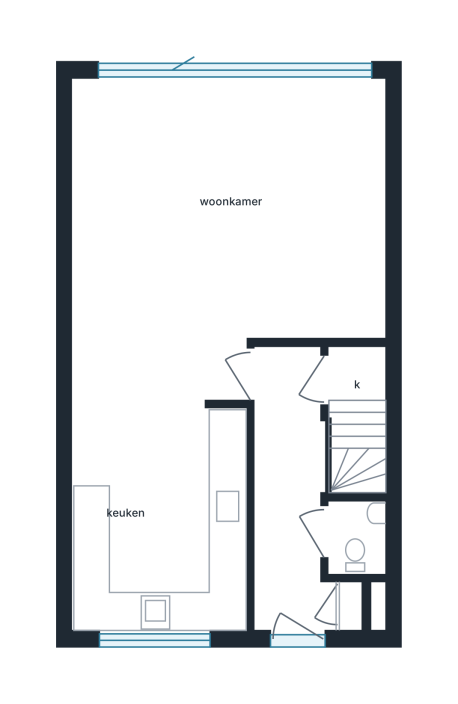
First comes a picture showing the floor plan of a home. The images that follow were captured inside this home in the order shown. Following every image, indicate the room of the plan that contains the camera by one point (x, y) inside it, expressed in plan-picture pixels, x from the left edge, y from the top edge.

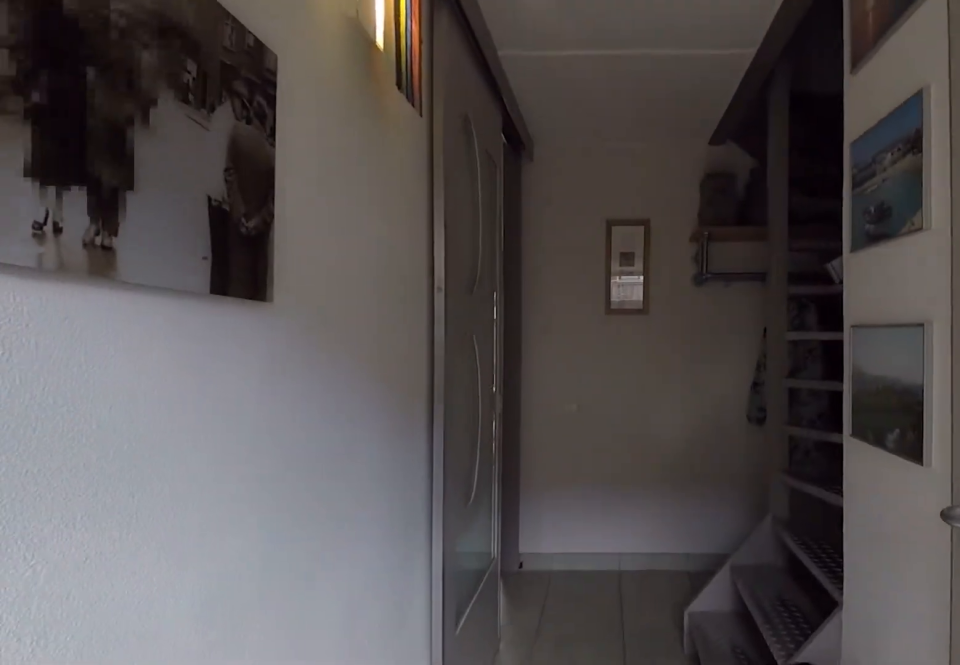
(290, 490)
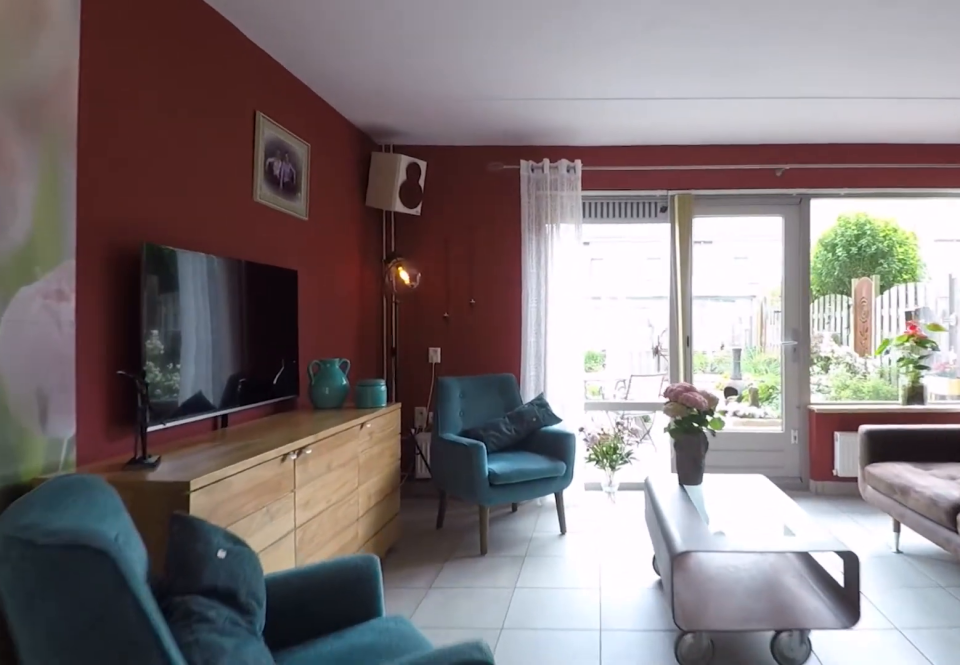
(287, 232)
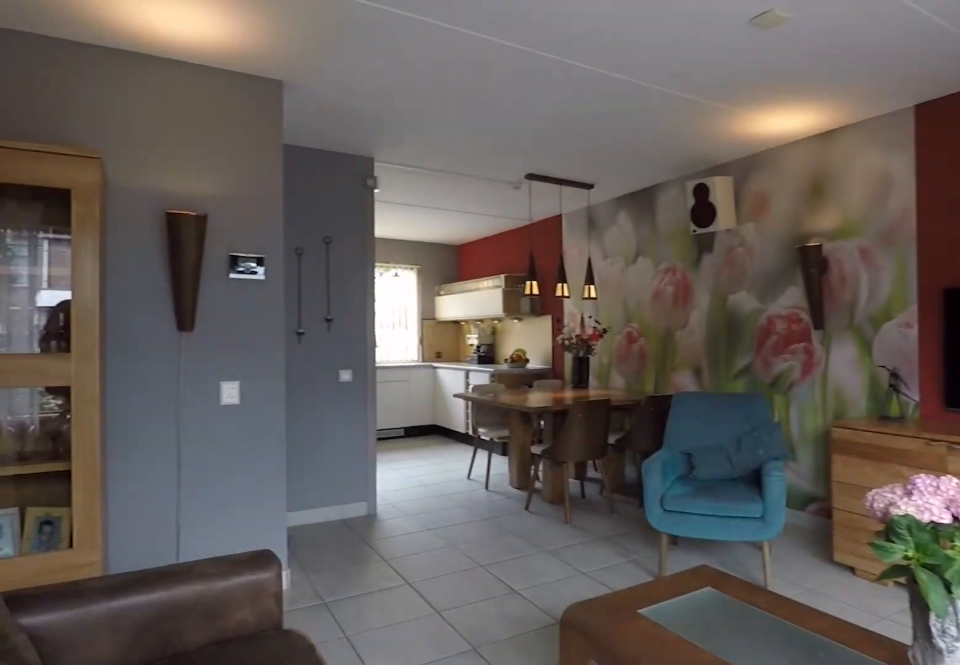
(287, 232)
